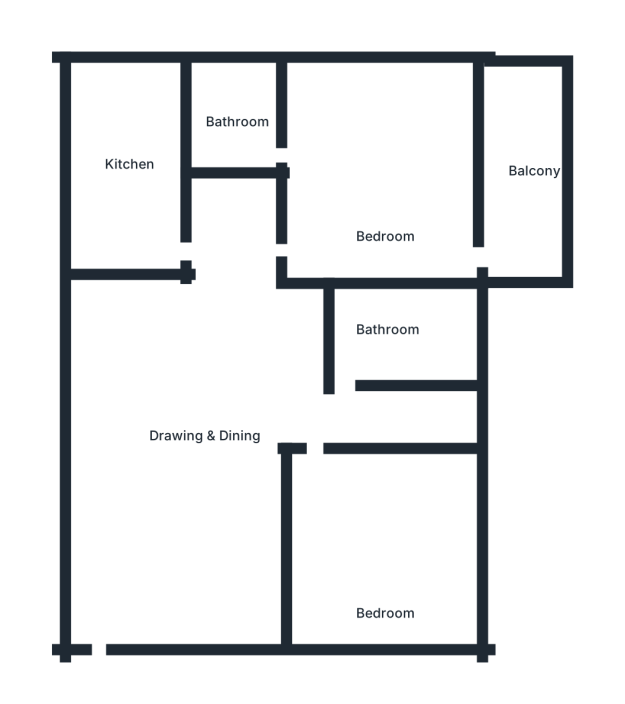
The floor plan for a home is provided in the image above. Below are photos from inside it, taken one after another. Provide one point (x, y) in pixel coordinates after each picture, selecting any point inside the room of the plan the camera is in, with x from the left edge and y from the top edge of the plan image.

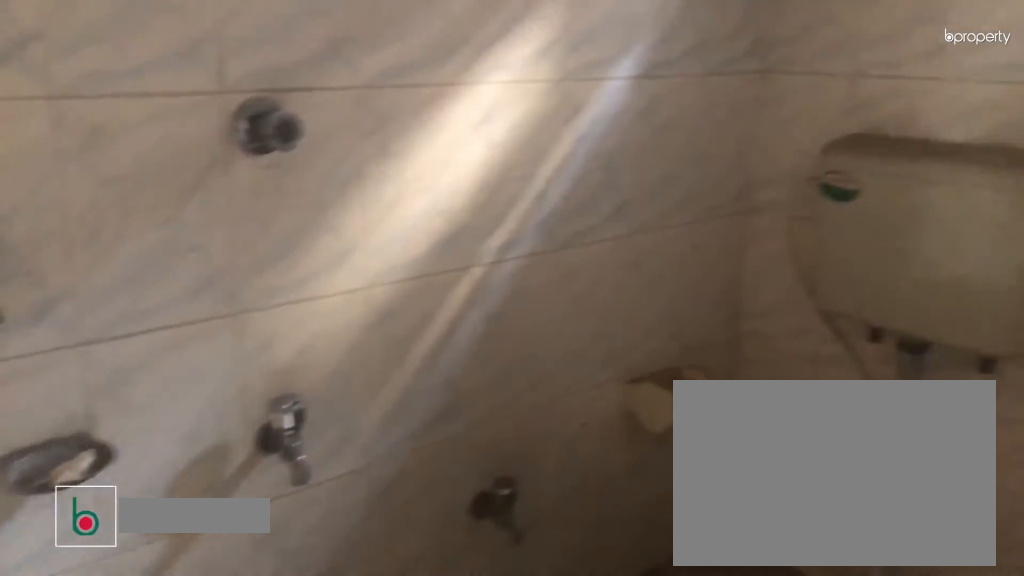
(407, 326)
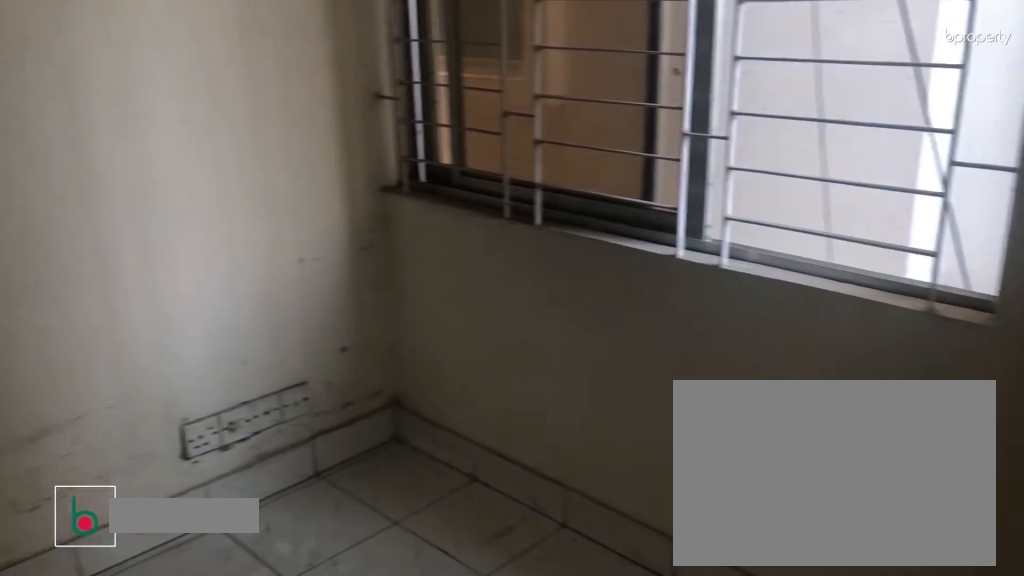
(377, 178)
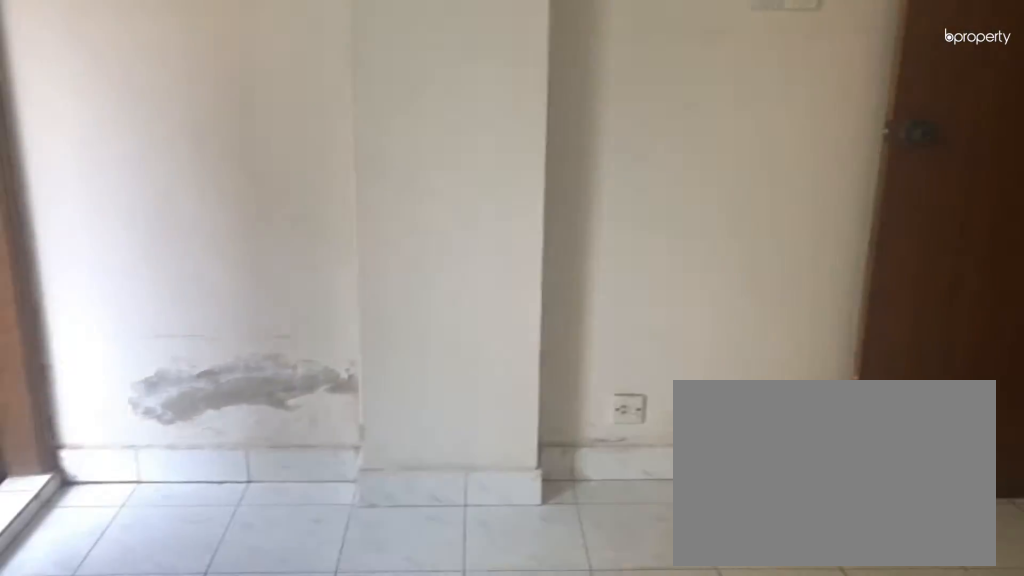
(377, 178)
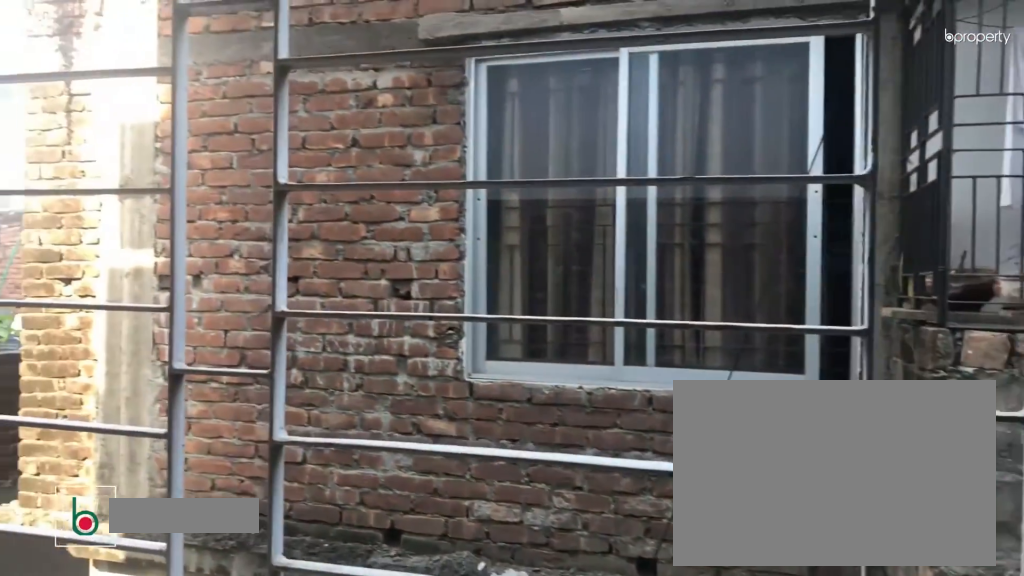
(525, 156)
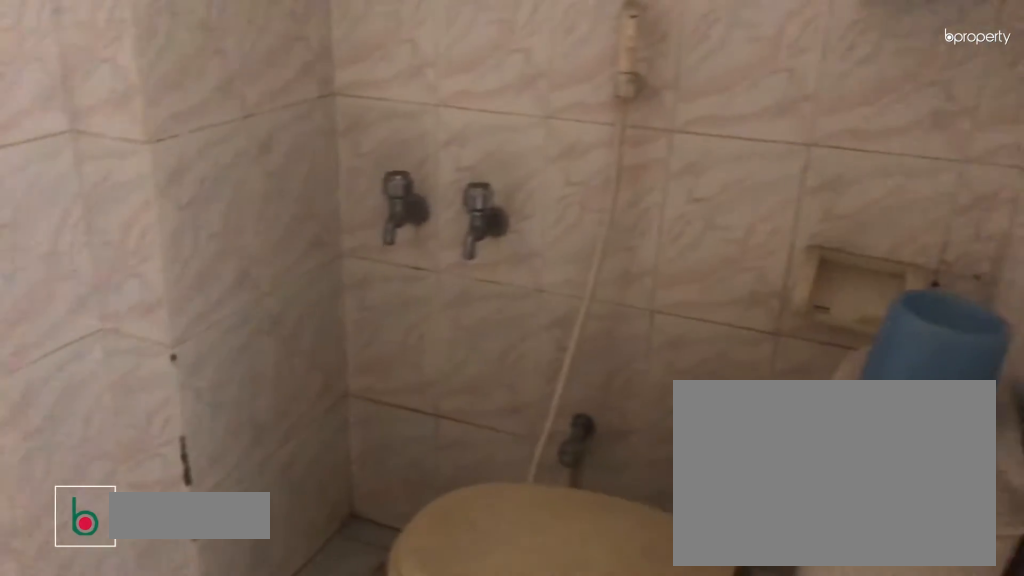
(238, 110)
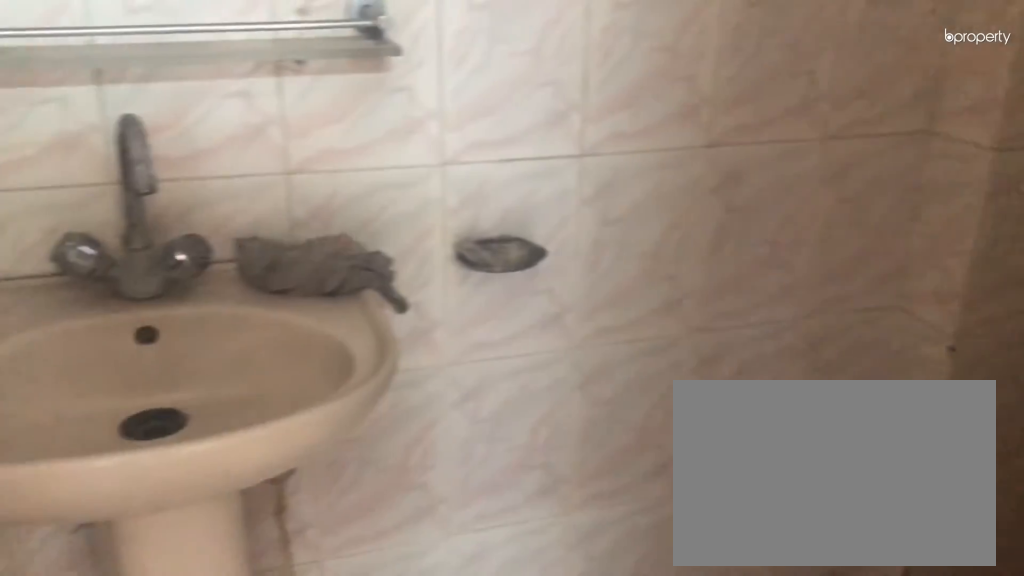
(238, 110)
